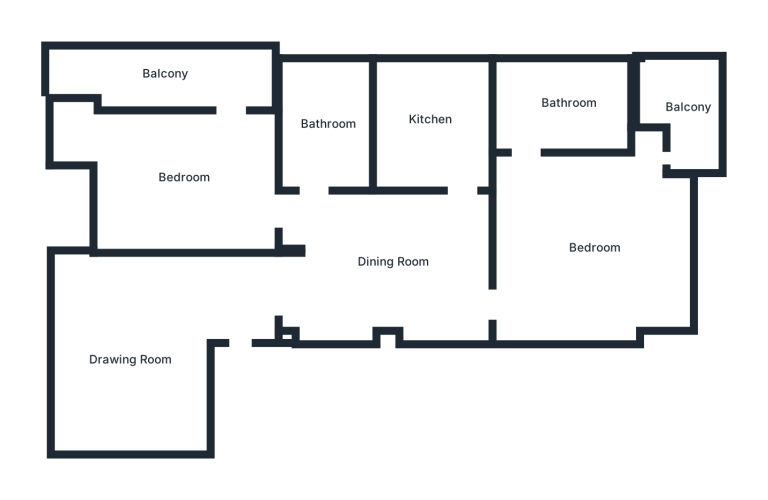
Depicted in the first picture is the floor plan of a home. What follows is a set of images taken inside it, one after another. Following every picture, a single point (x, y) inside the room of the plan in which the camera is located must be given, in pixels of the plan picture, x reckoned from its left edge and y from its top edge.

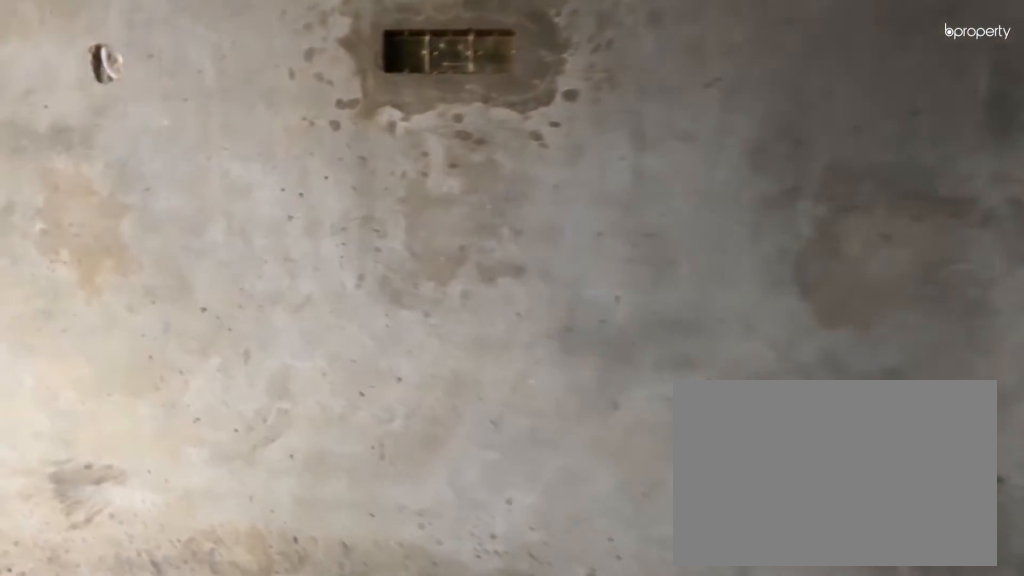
(198, 303)
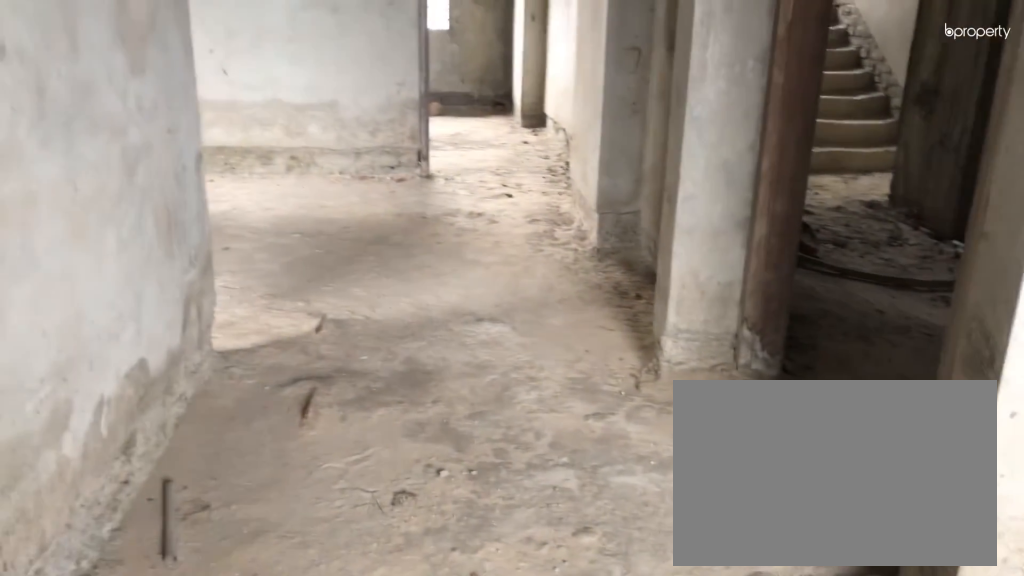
(130, 357)
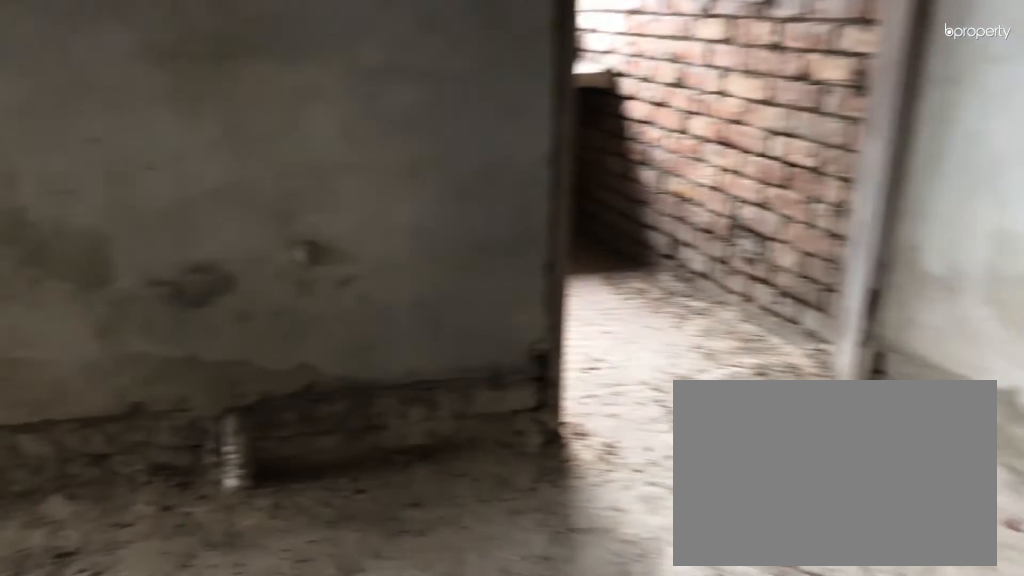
(387, 262)
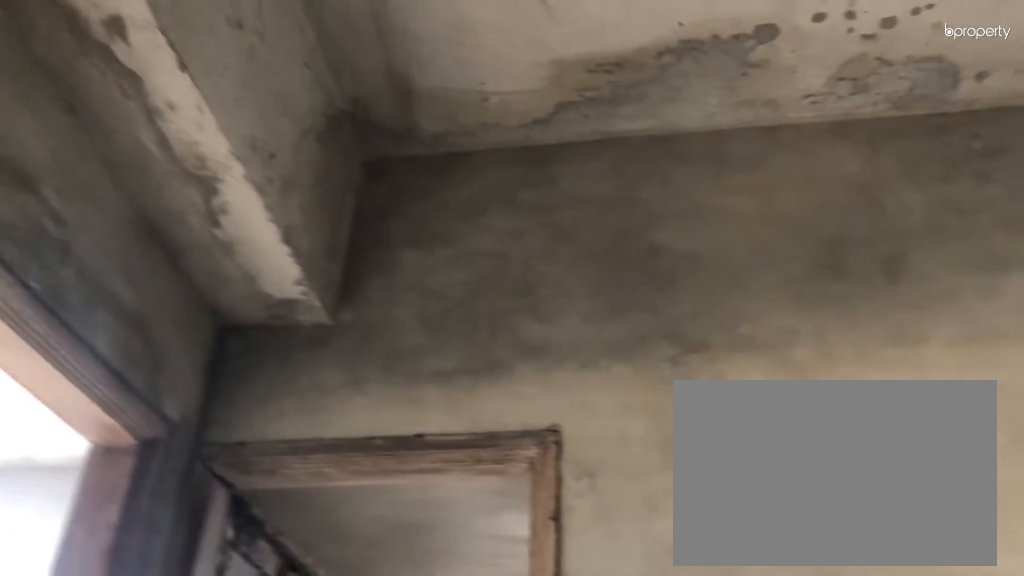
(387, 262)
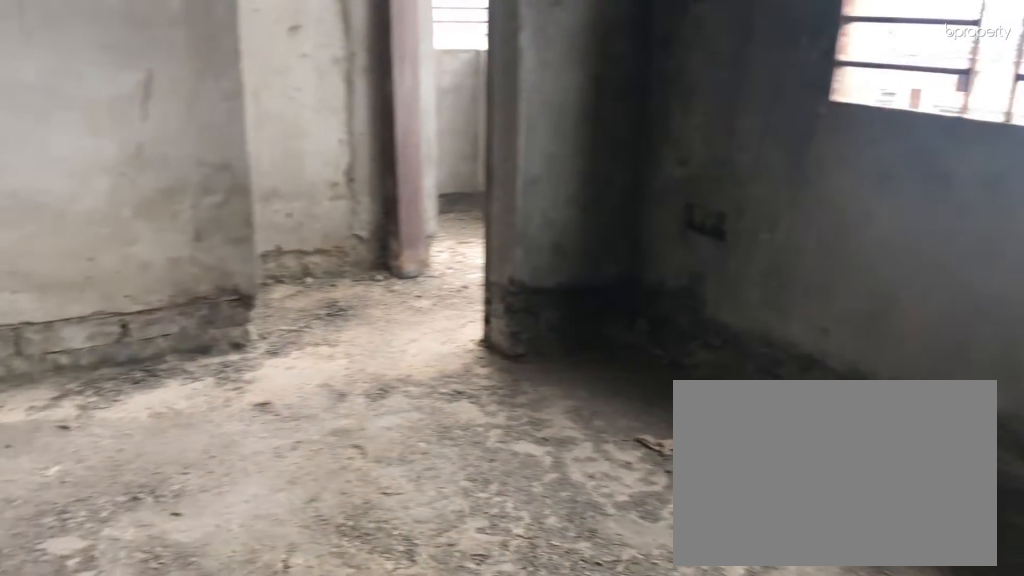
(595, 248)
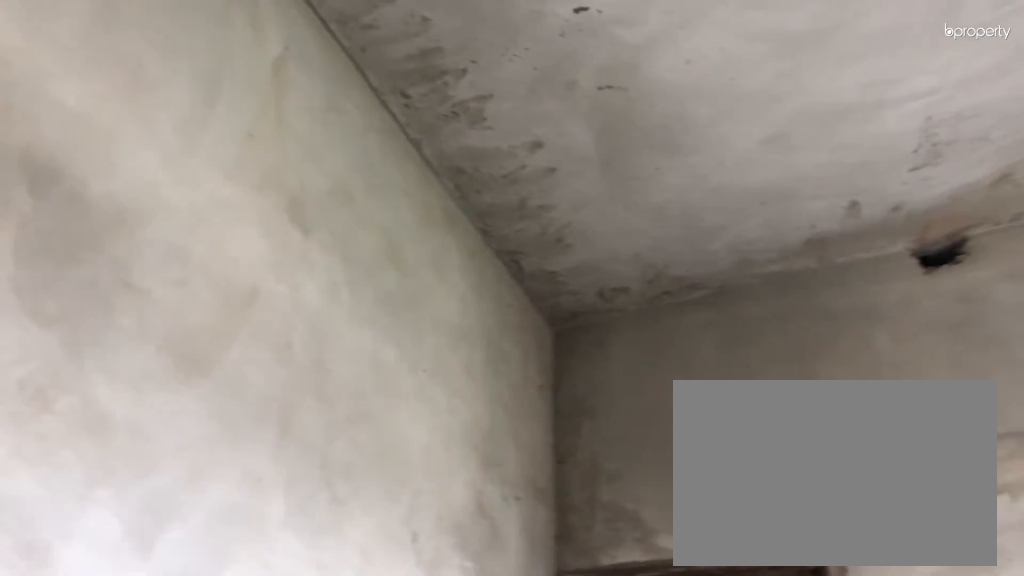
(595, 248)
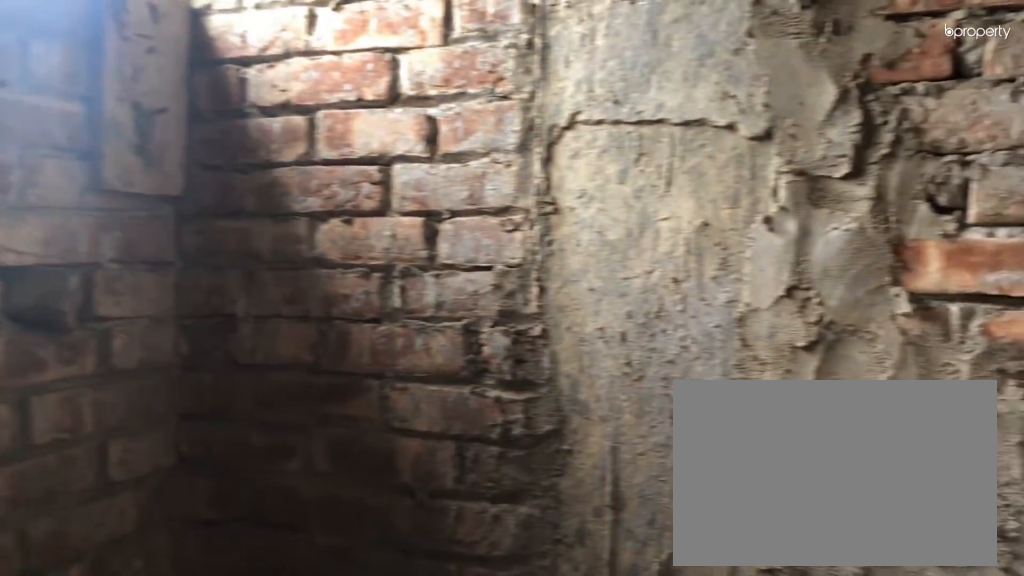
(569, 101)
